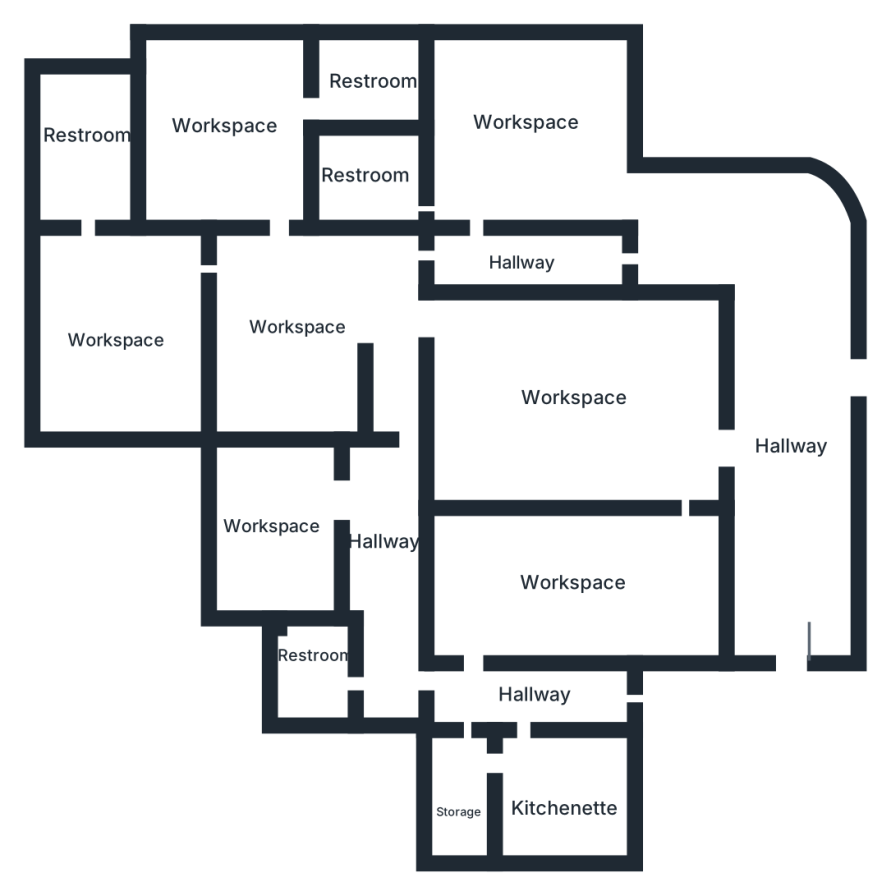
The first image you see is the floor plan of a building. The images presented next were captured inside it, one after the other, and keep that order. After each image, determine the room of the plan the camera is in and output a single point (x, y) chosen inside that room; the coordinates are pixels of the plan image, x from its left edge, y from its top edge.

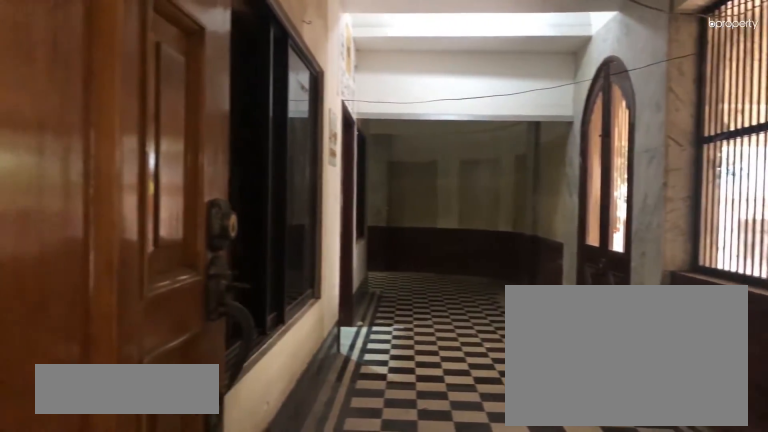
(788, 472)
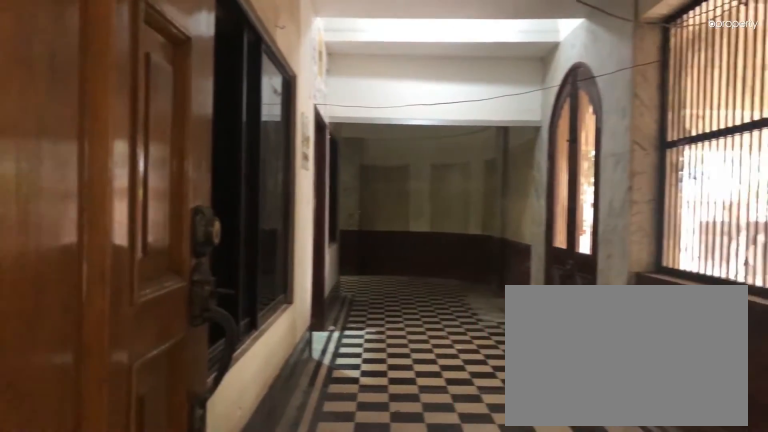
(788, 472)
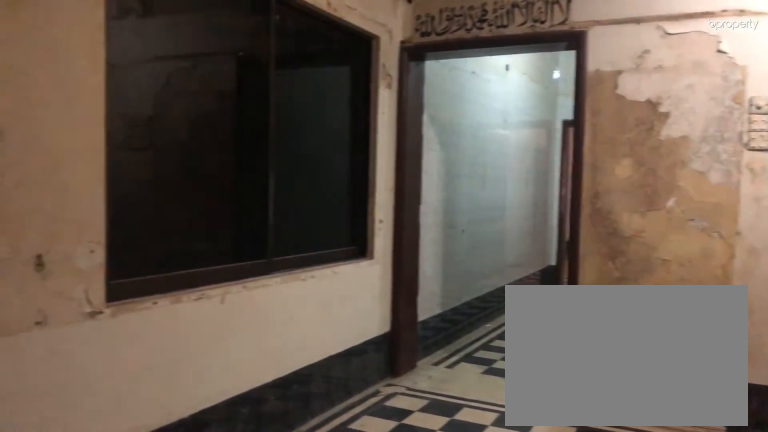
(767, 251)
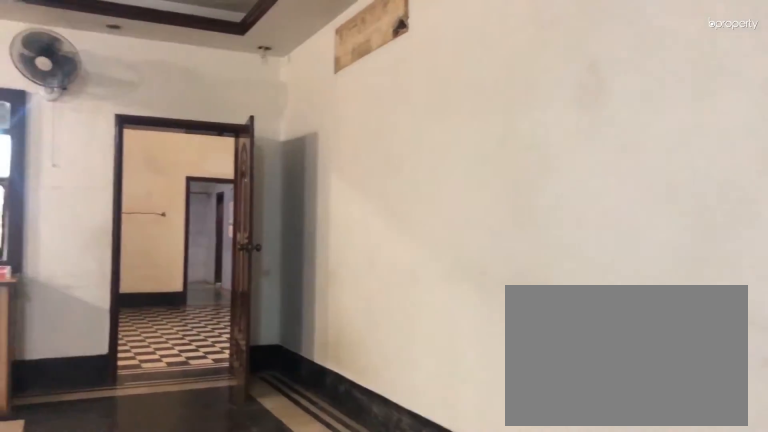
(568, 395)
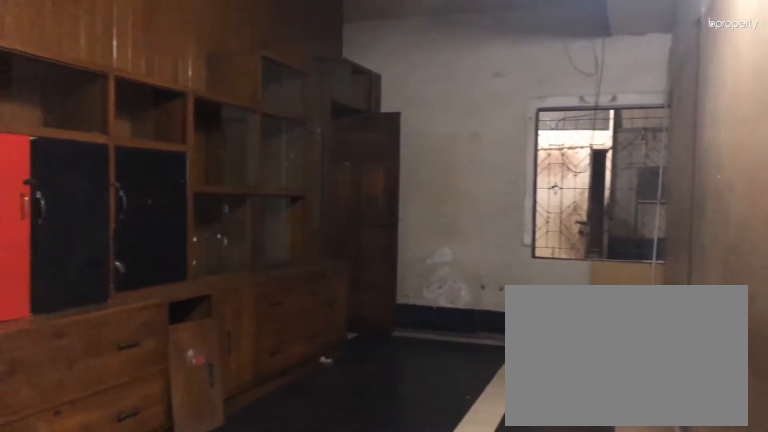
(582, 586)
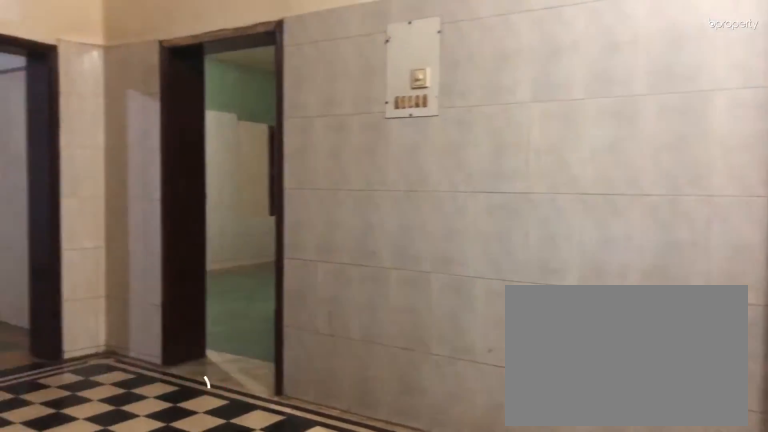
(307, 343)
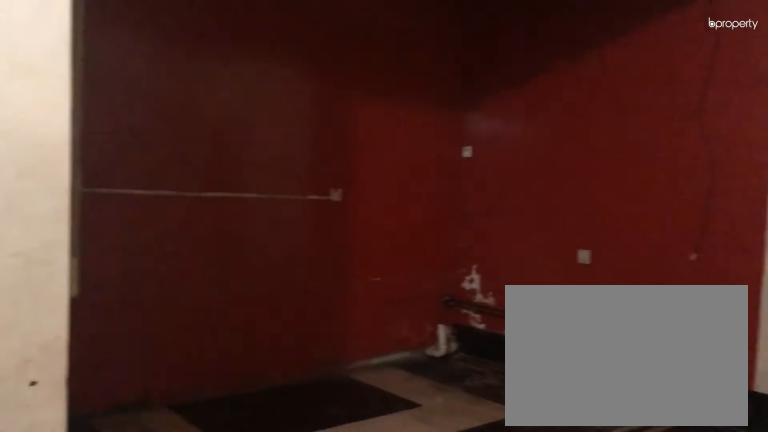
(307, 343)
